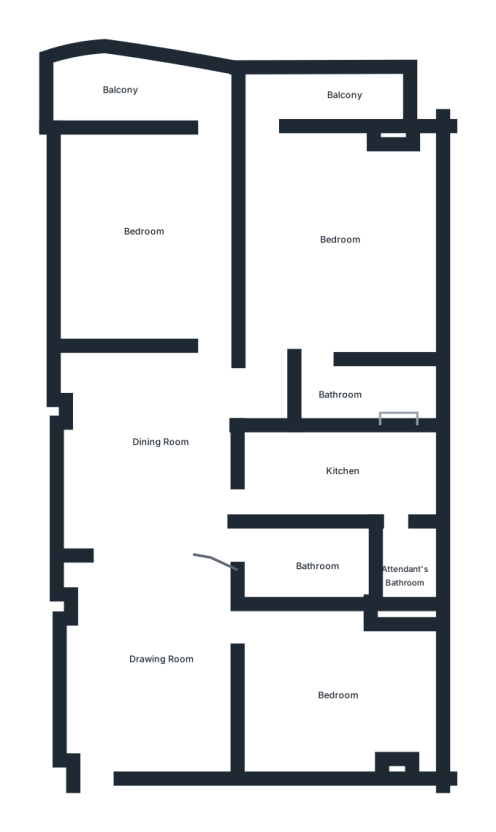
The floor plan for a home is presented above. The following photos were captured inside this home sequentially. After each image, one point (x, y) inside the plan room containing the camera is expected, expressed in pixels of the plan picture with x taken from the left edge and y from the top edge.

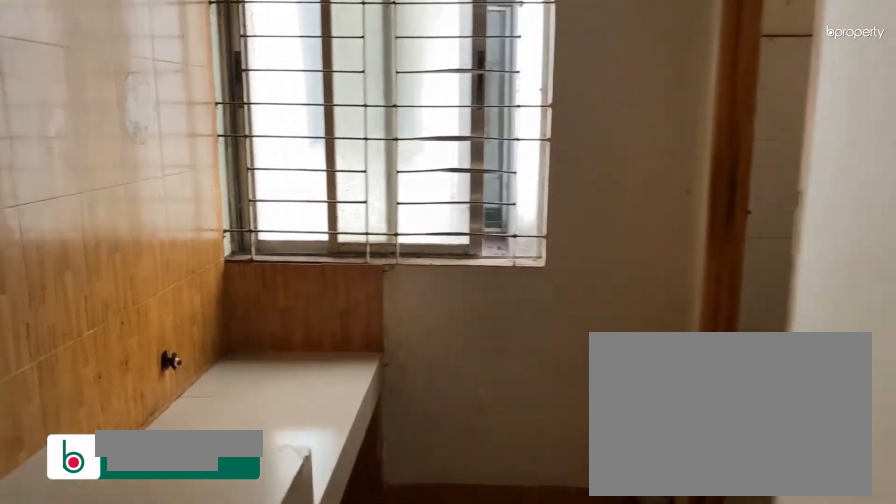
(340, 464)
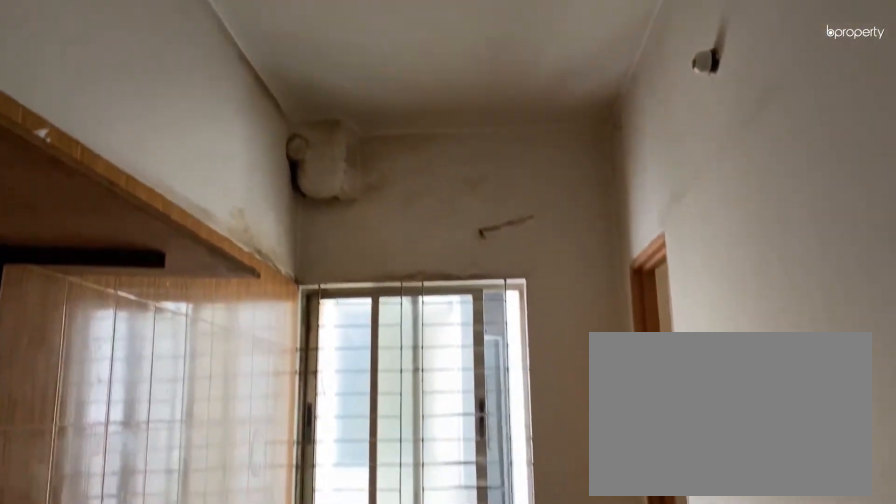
(340, 463)
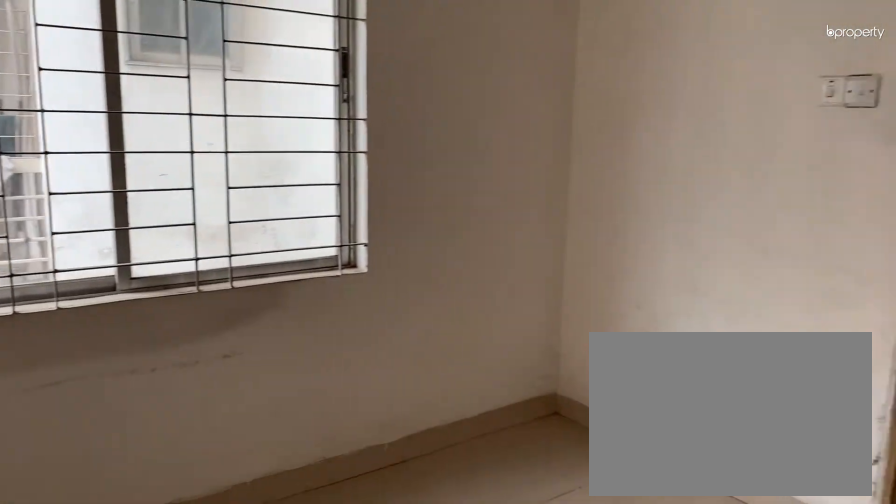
(328, 247)
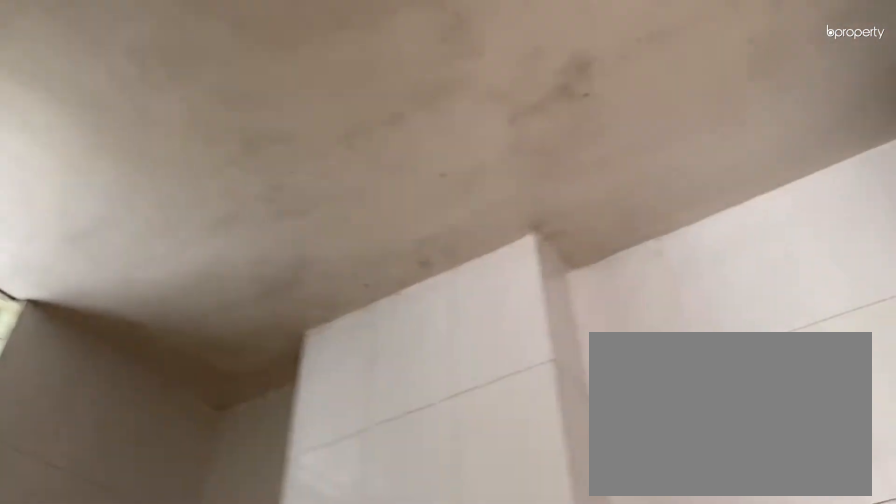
(357, 395)
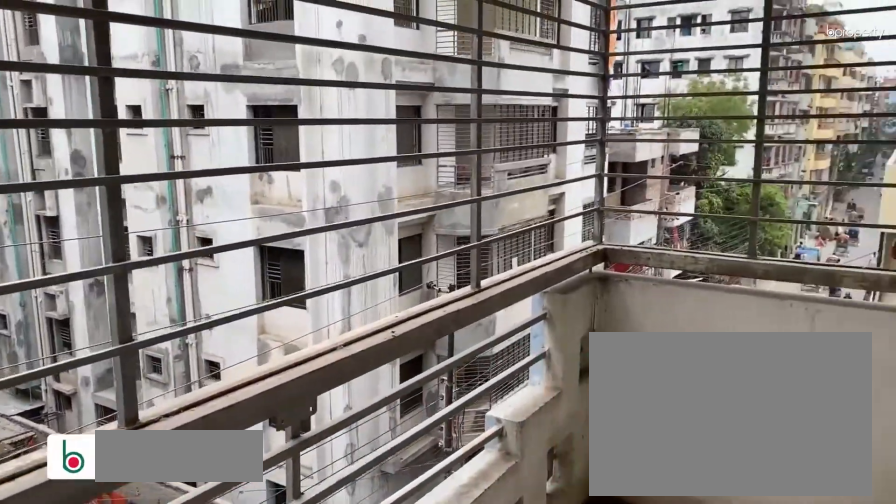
(340, 101)
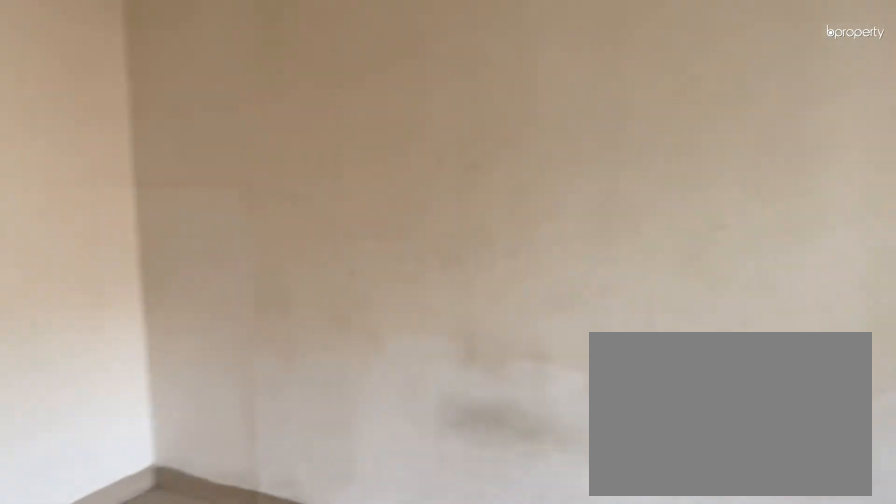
(147, 220)
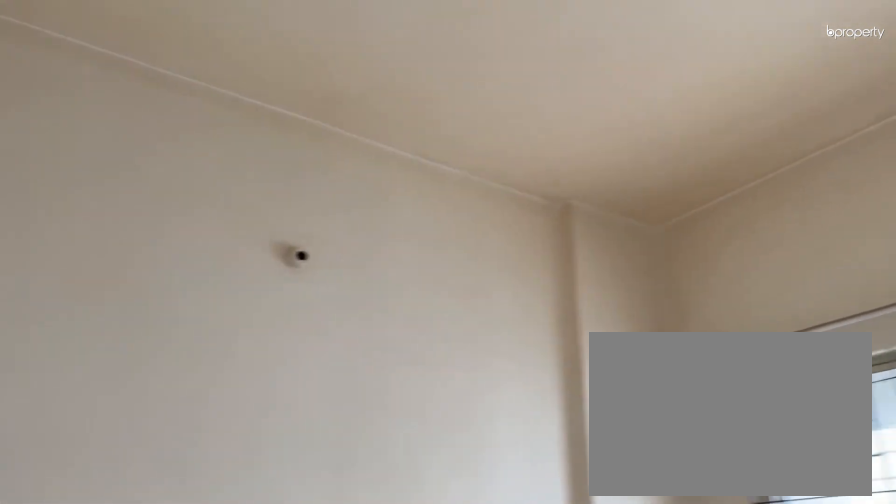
(147, 220)
